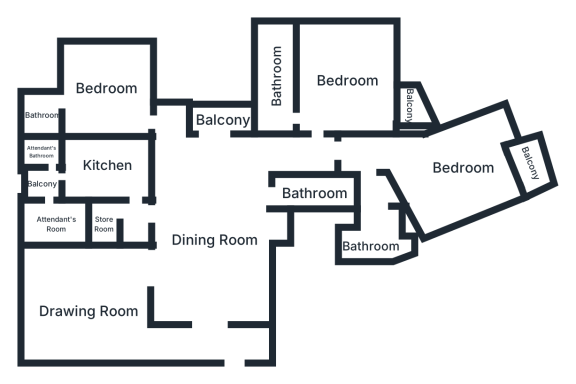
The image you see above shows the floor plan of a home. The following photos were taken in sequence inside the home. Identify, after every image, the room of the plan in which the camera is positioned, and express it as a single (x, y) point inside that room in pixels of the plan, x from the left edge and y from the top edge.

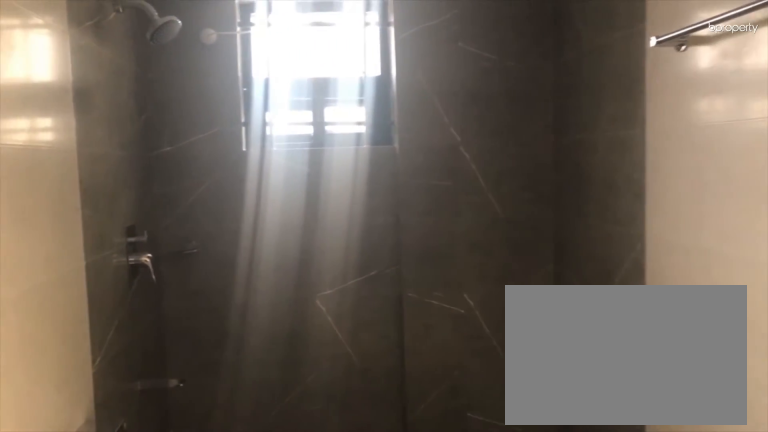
(277, 74)
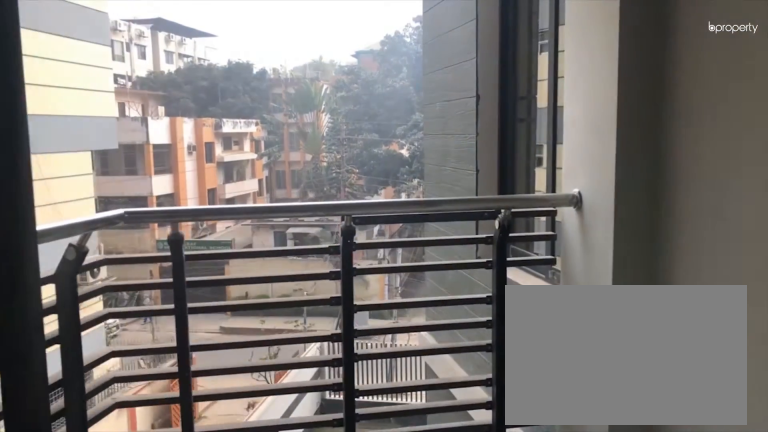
(409, 103)
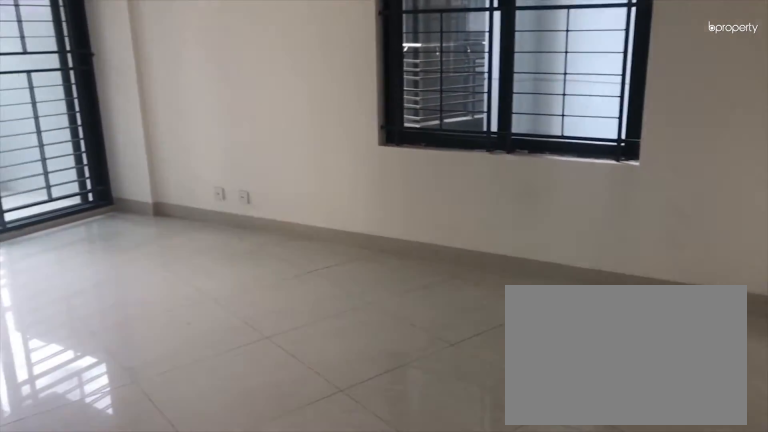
(462, 167)
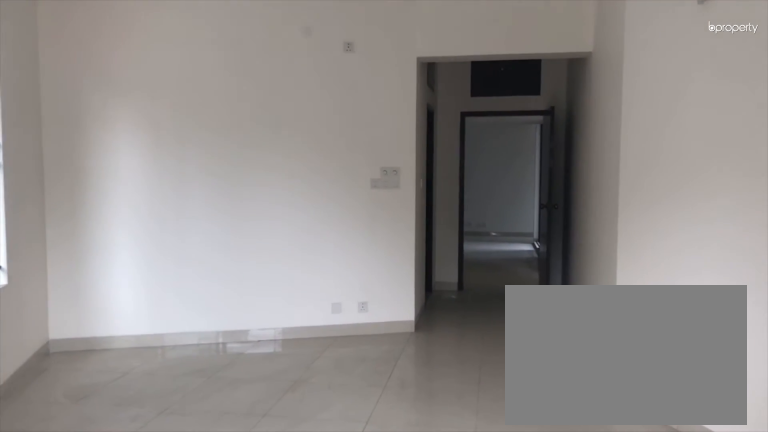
(462, 167)
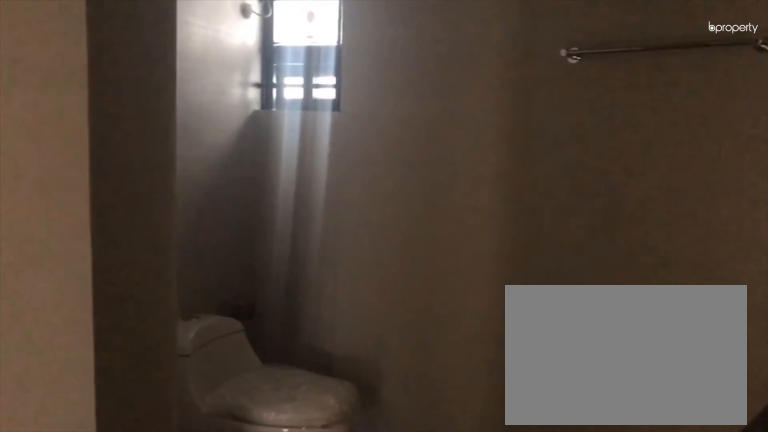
(378, 236)
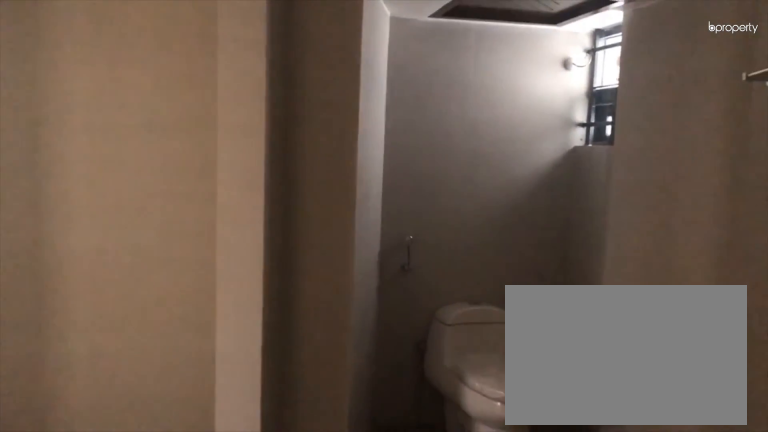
(378, 236)
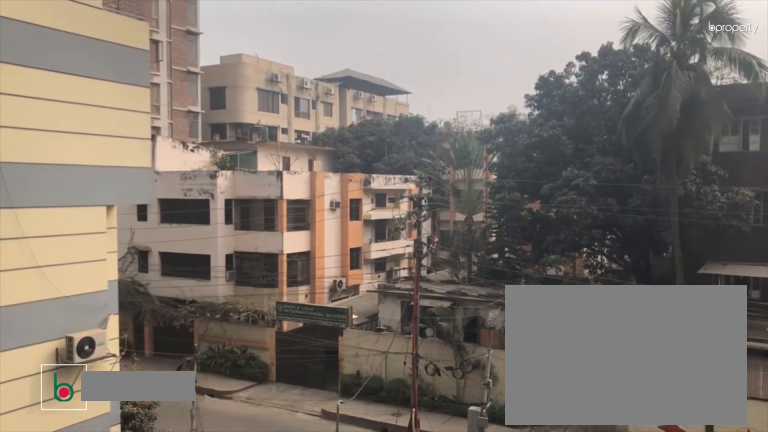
(533, 166)
